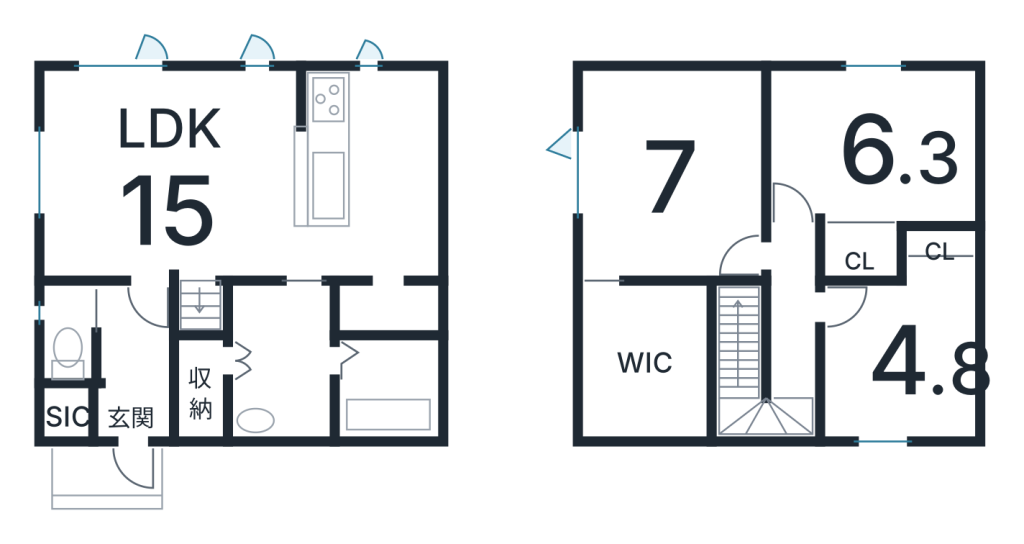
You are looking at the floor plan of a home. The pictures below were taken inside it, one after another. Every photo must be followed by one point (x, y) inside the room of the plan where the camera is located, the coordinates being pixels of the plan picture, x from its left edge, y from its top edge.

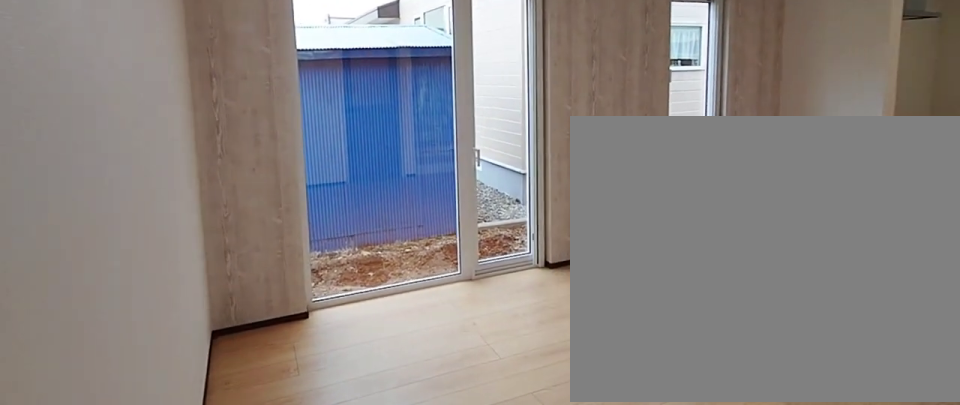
(176, 82)
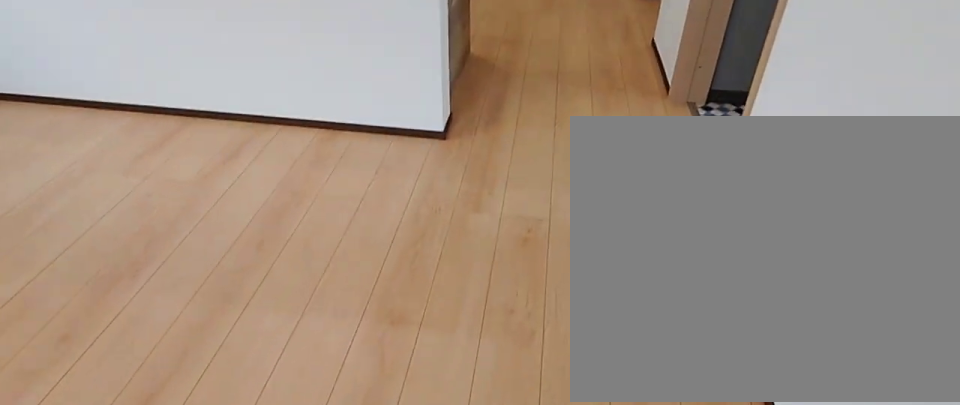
(176, 82)
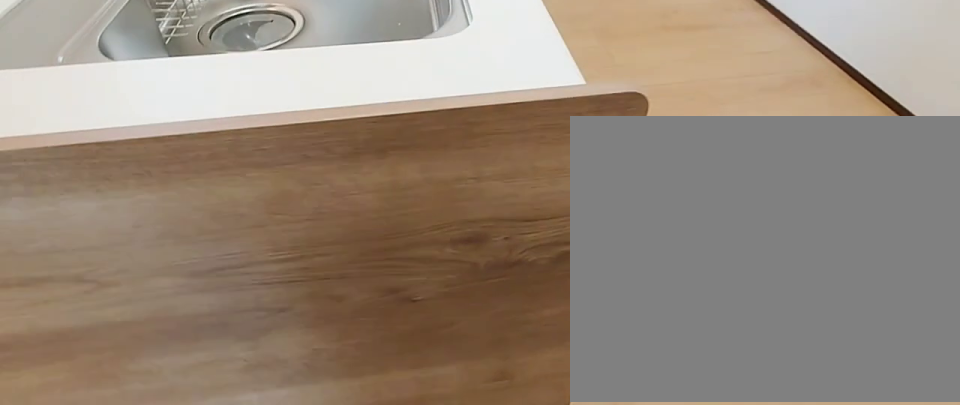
(387, 90)
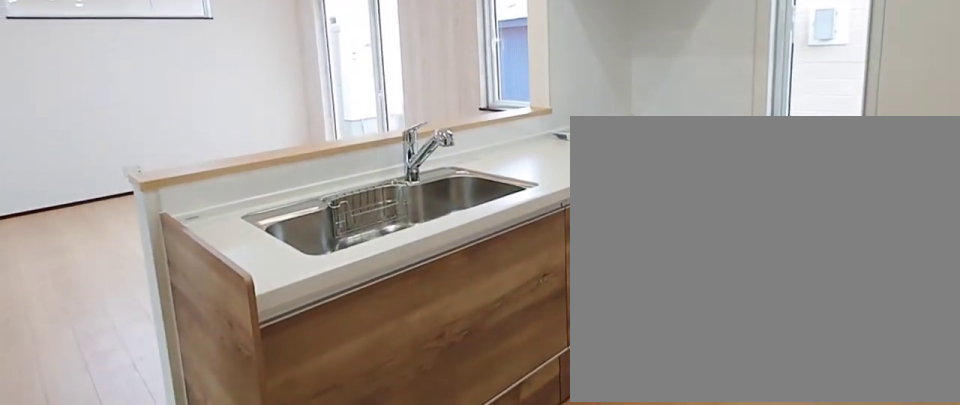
(387, 90)
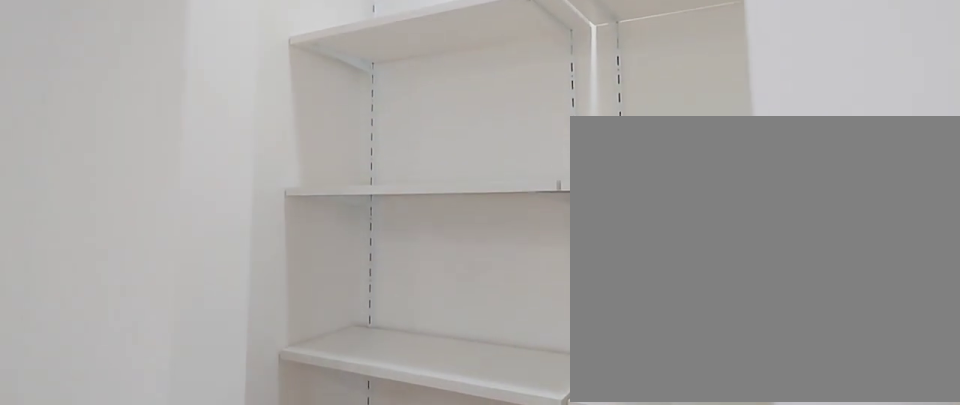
(388, 231)
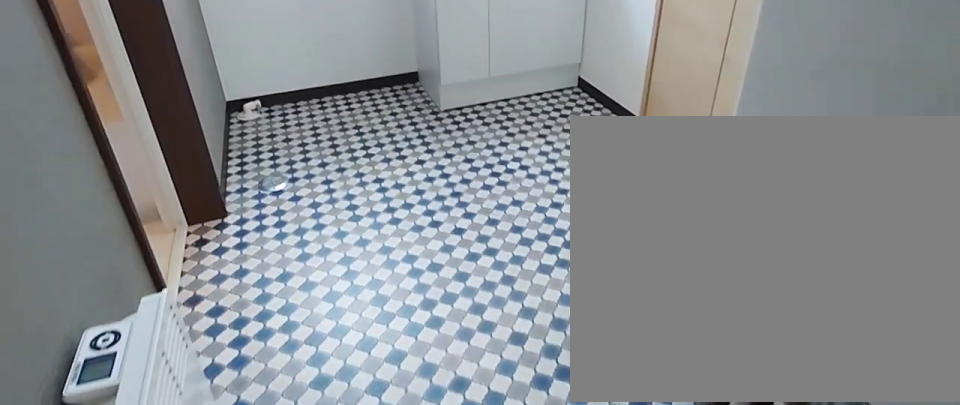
(279, 328)
